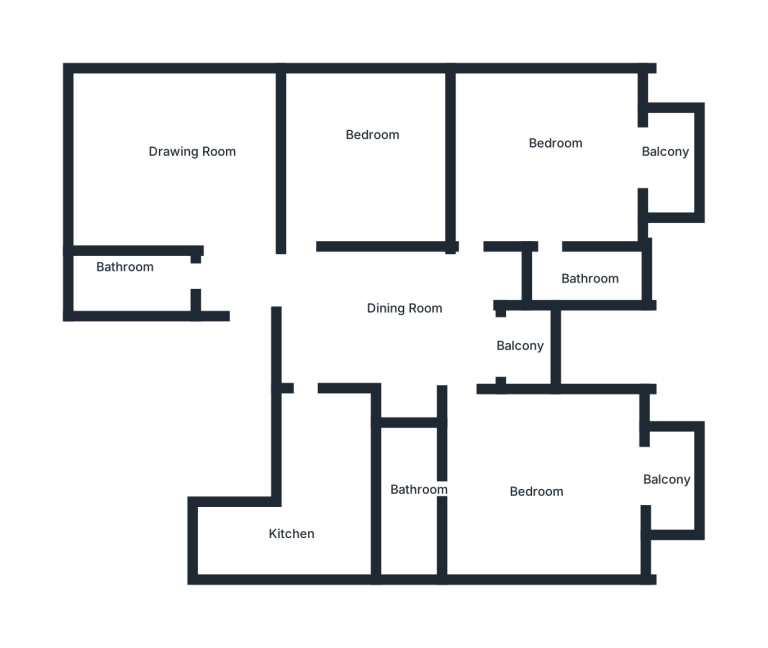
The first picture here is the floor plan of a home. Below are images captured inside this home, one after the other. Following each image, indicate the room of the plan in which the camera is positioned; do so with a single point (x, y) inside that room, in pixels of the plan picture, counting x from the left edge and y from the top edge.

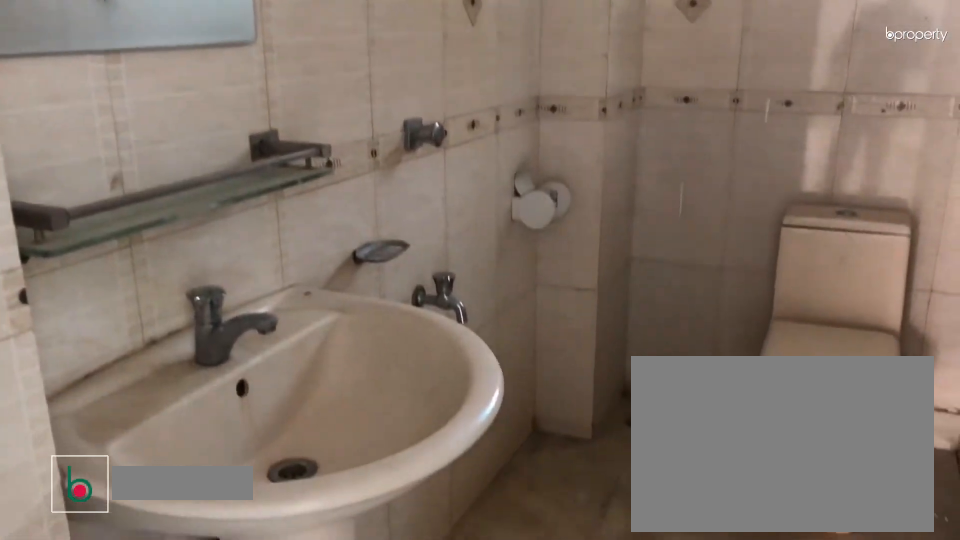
(136, 277)
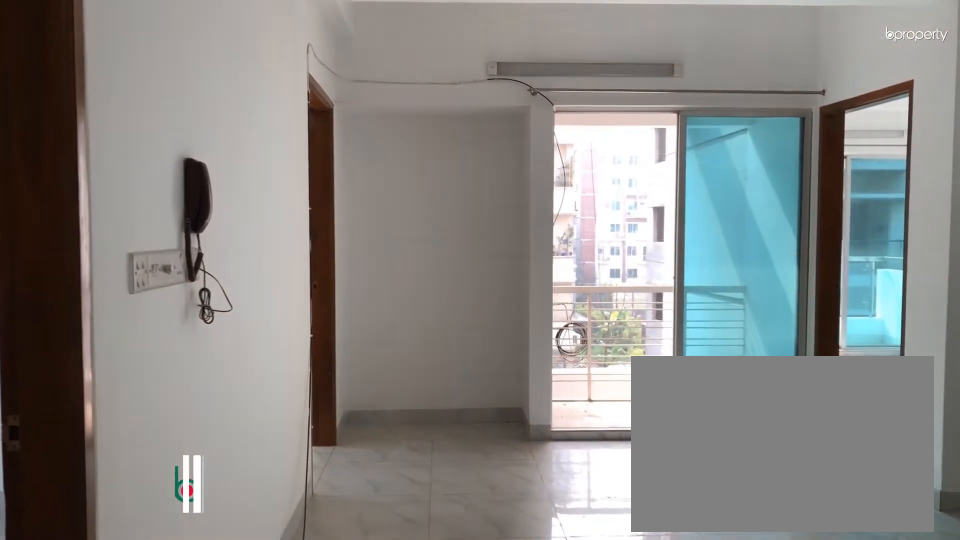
(323, 315)
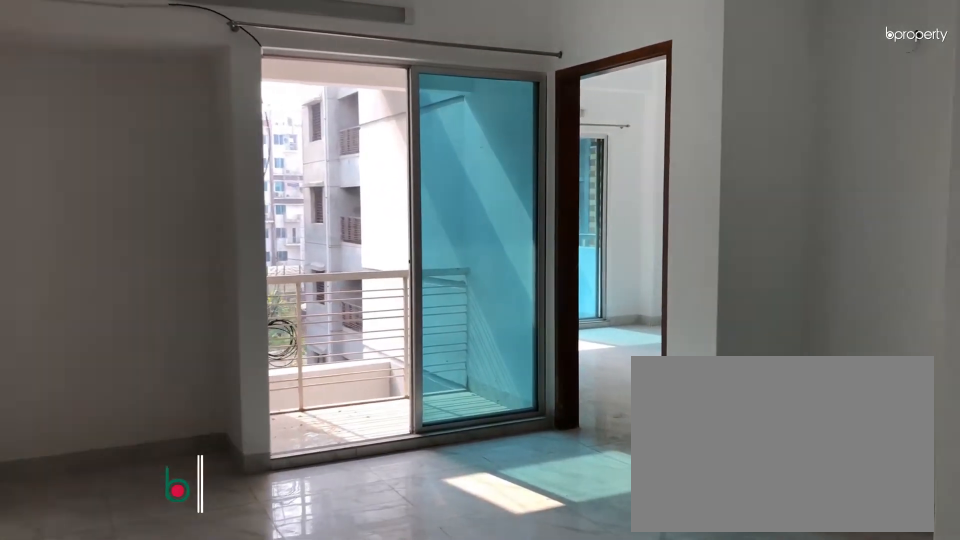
(431, 330)
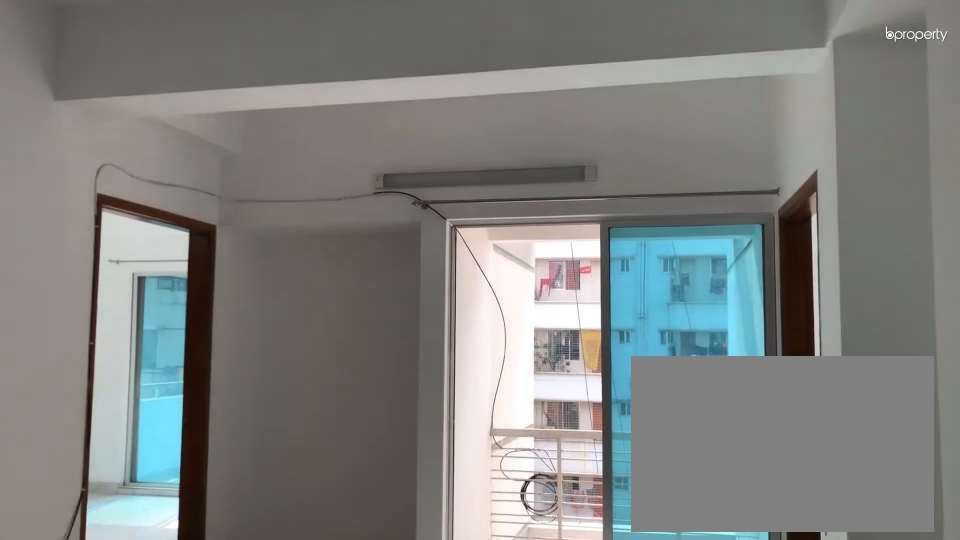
(421, 326)
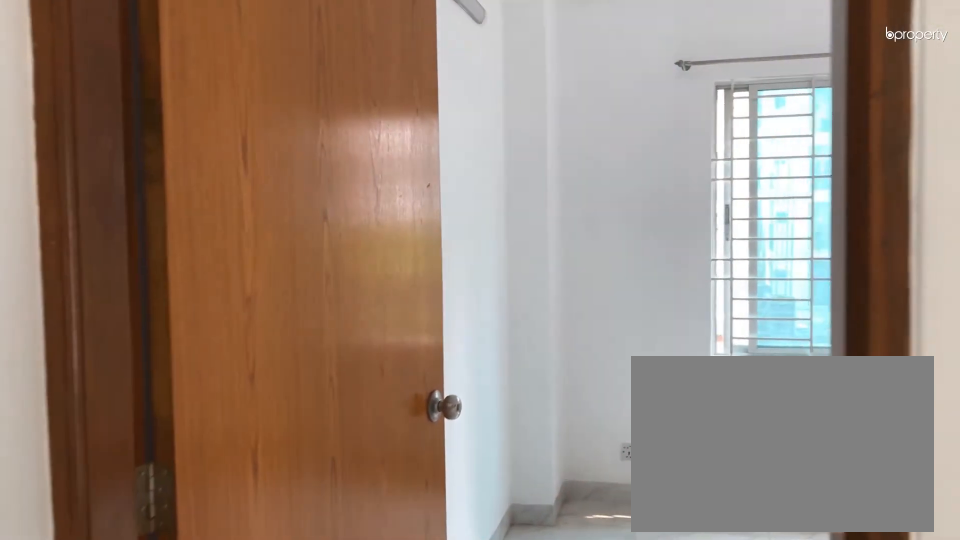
(301, 246)
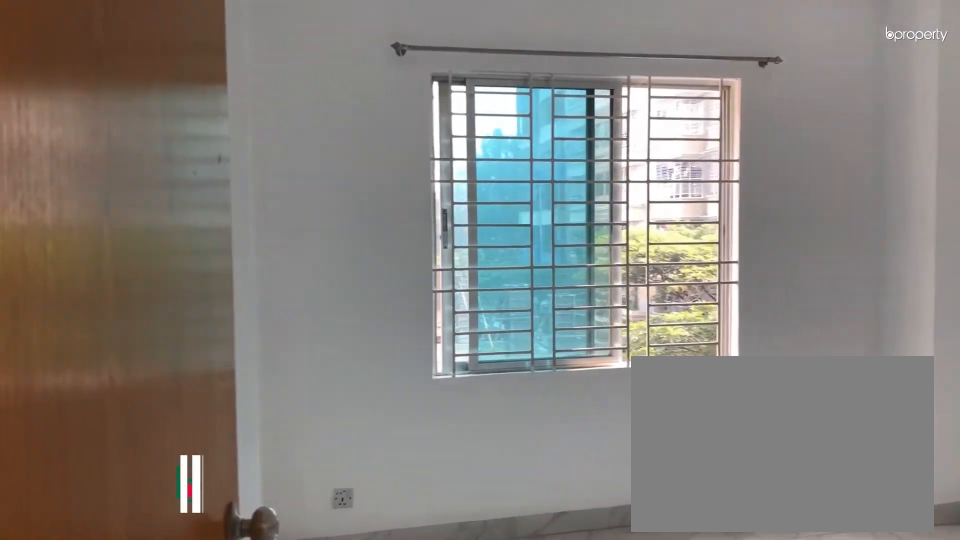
(365, 157)
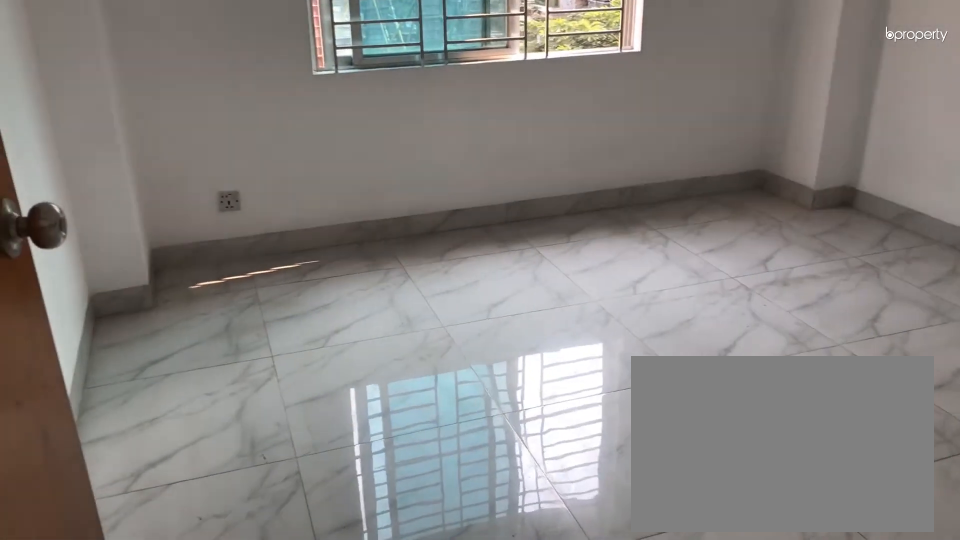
(365, 157)
